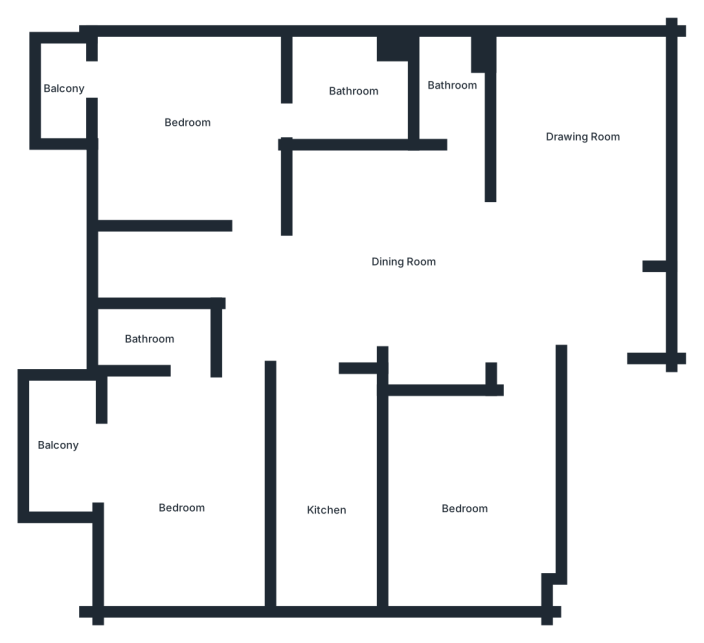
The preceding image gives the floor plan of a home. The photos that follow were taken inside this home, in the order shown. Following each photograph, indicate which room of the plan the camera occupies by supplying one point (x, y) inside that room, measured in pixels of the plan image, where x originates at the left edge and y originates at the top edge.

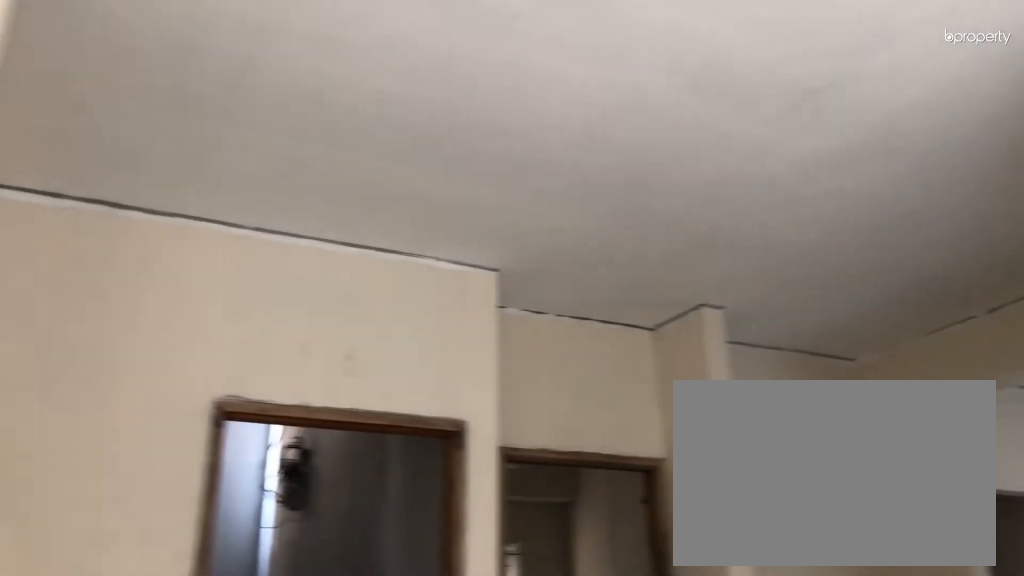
(578, 243)
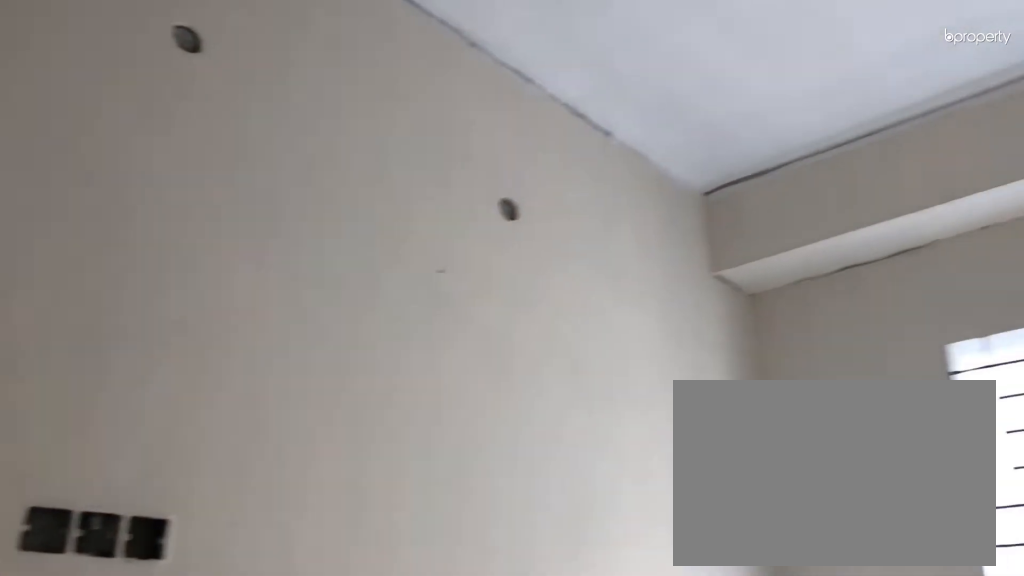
(576, 149)
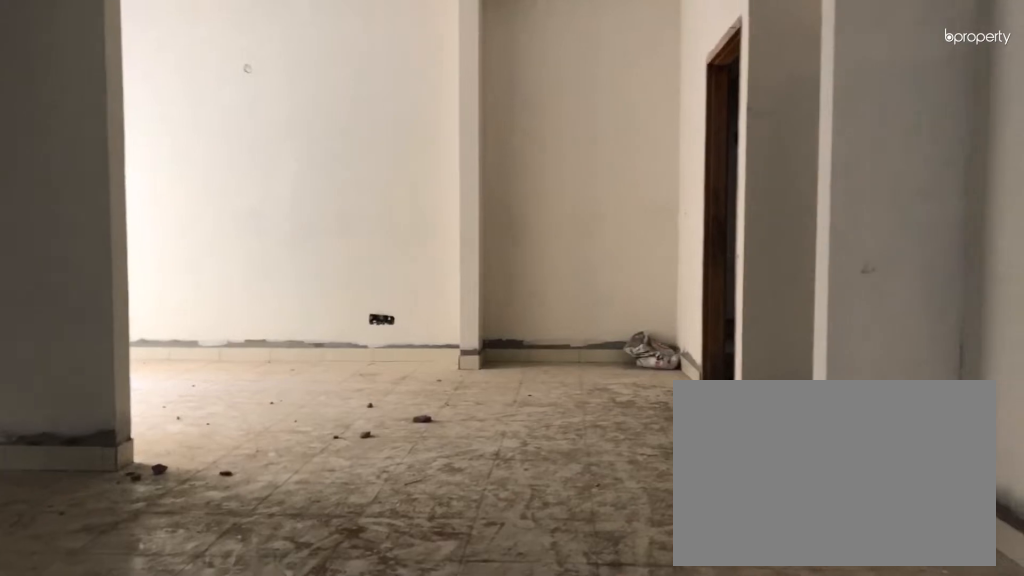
(383, 255)
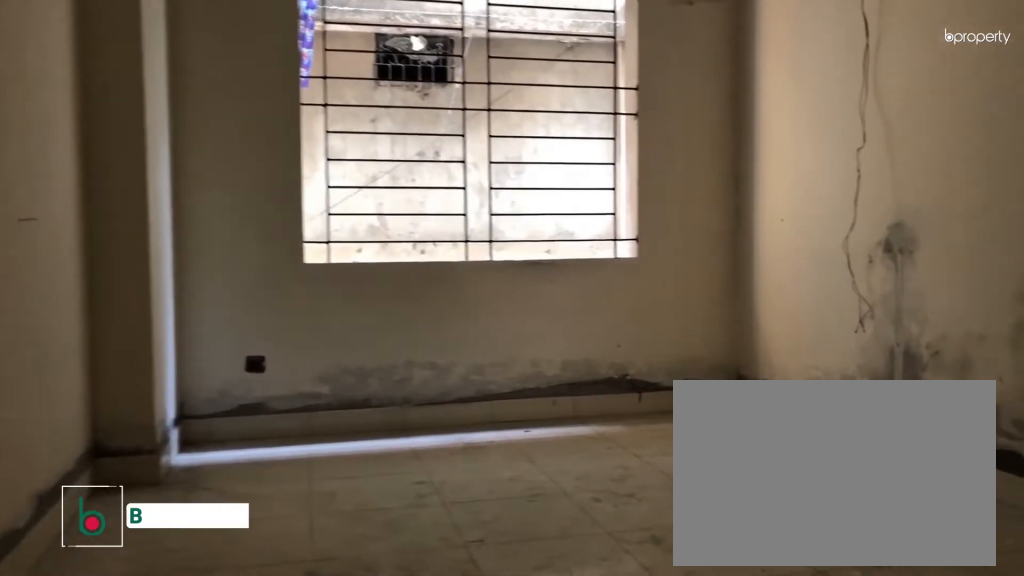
(471, 505)
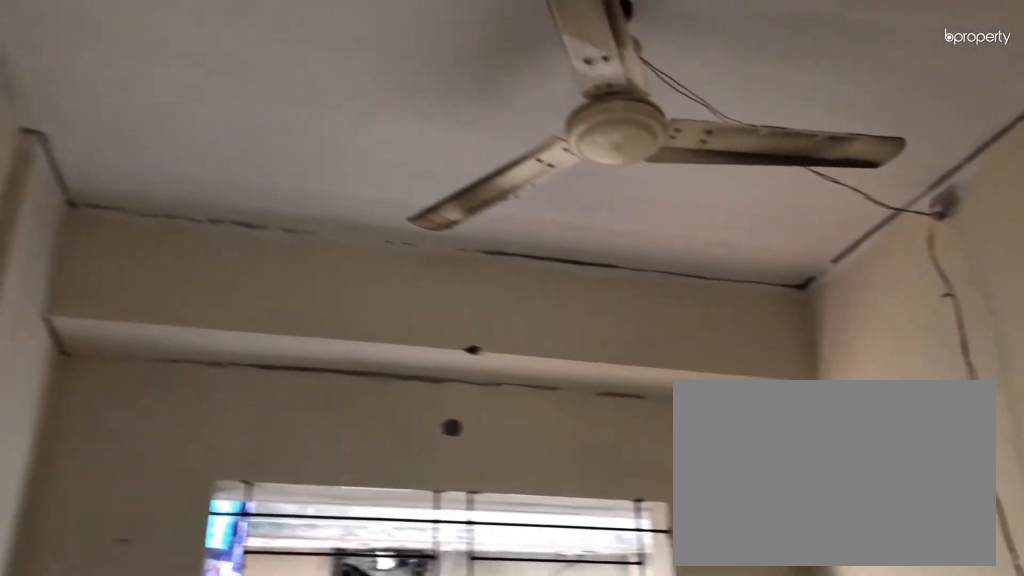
(471, 505)
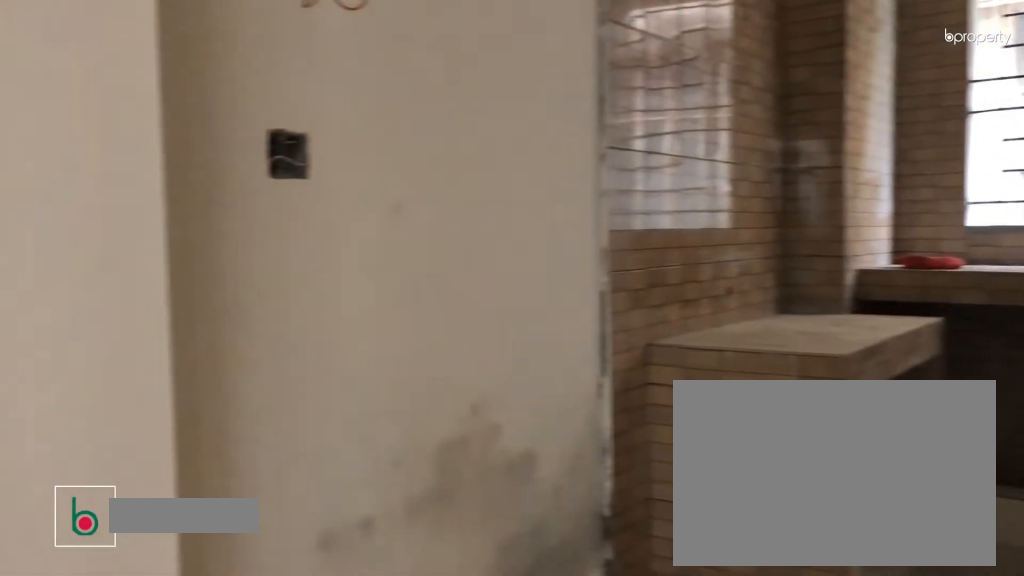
(334, 507)
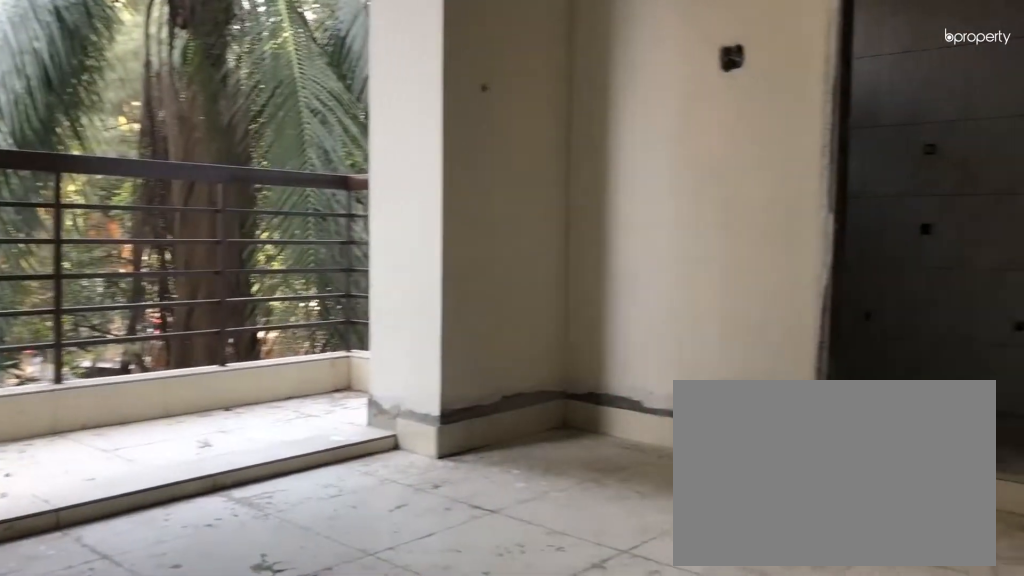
(181, 484)
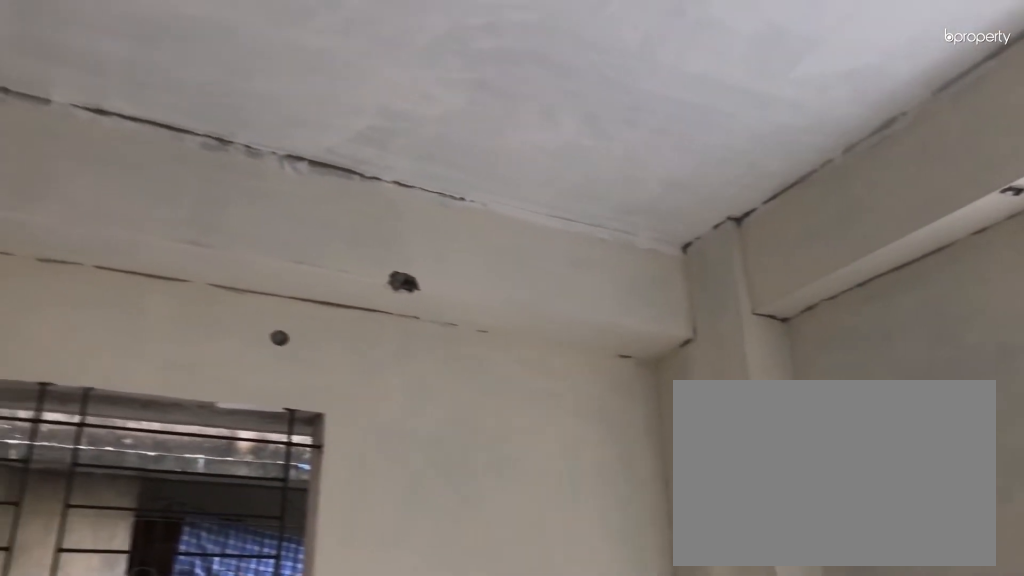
(181, 484)
